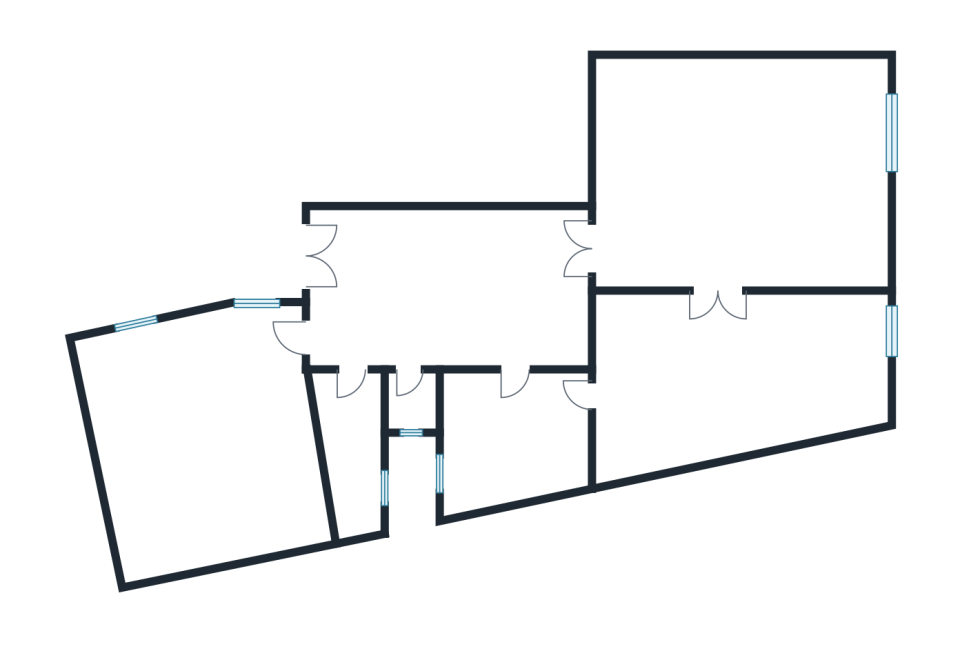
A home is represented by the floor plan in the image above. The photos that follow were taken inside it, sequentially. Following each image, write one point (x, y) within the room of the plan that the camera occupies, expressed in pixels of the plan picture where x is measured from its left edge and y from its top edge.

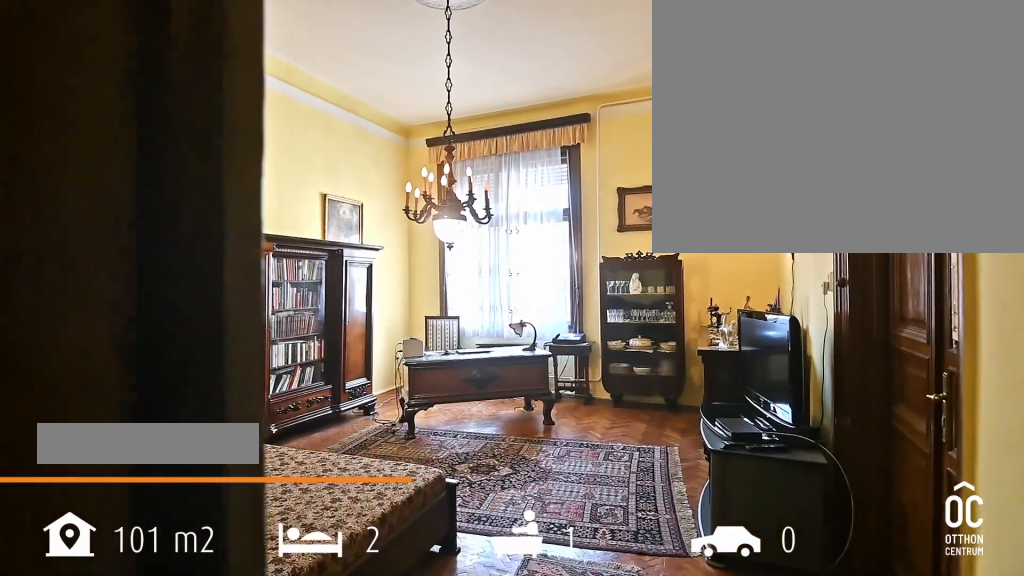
(741, 173)
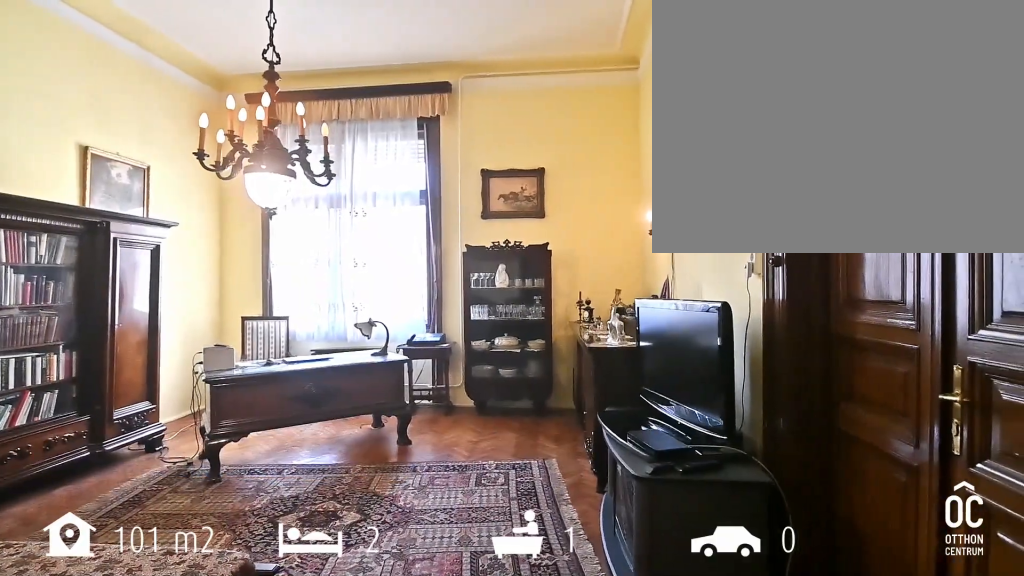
(741, 173)
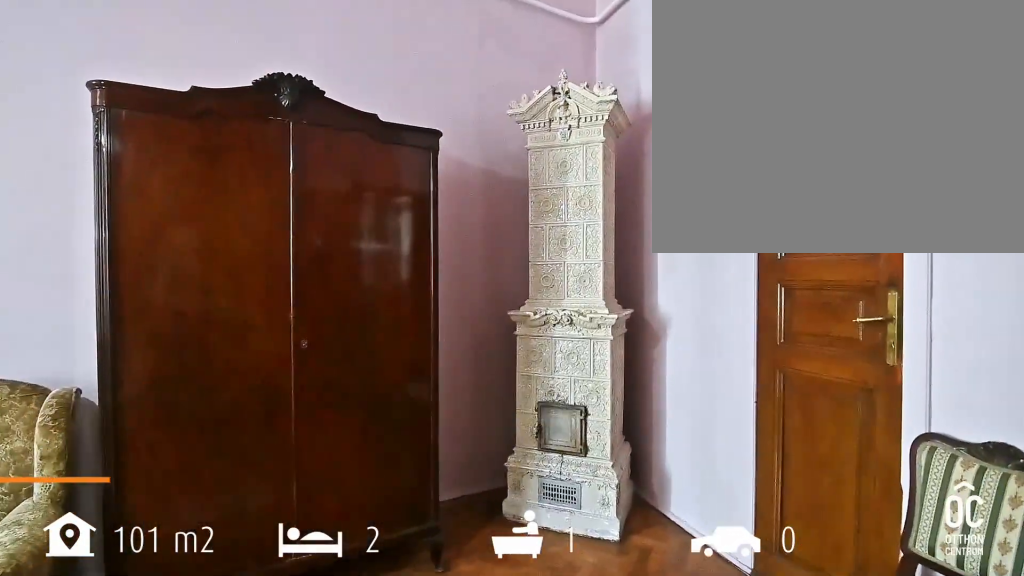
(734, 370)
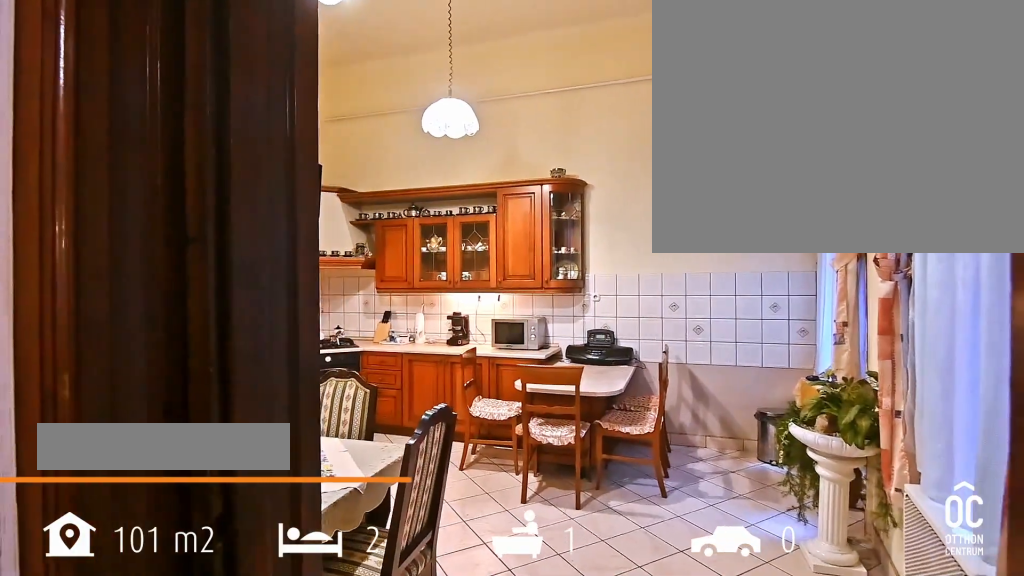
(205, 442)
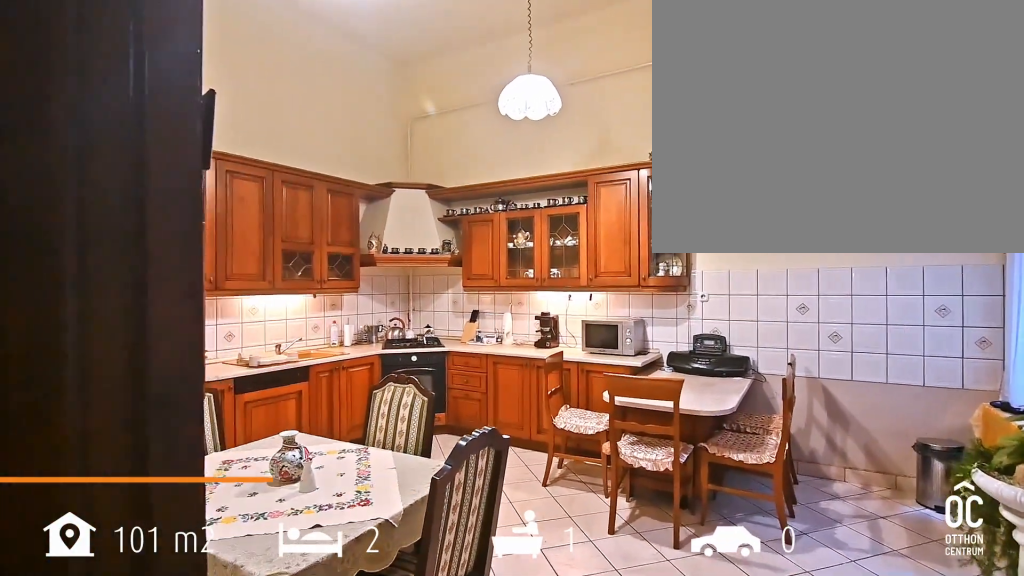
(205, 442)
